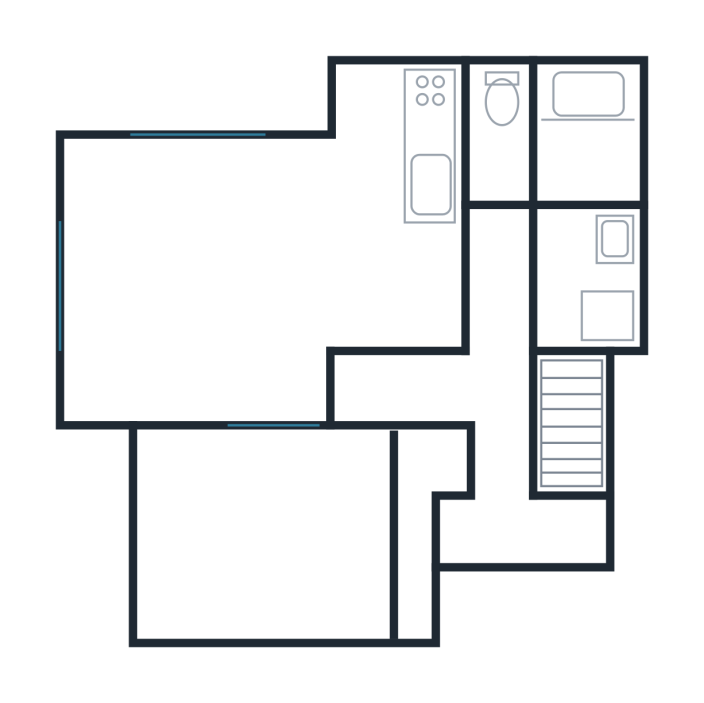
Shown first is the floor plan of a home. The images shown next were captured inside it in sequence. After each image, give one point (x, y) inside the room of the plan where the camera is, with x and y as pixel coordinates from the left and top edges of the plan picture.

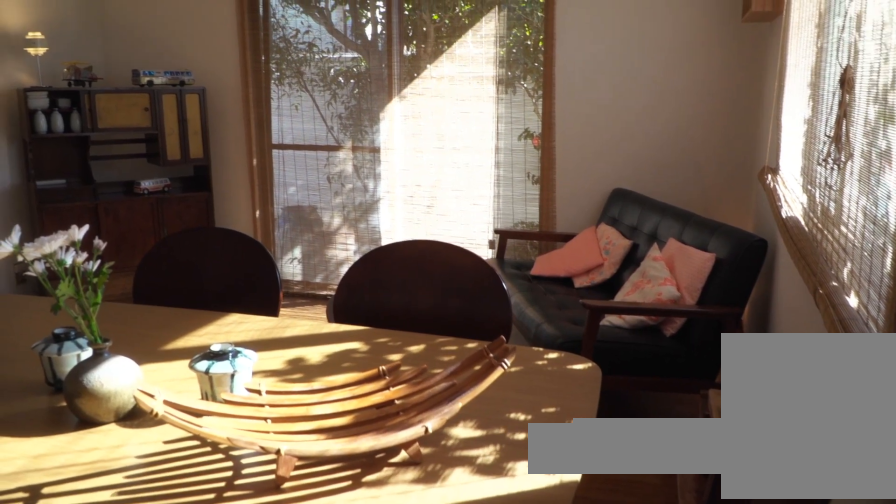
(200, 278)
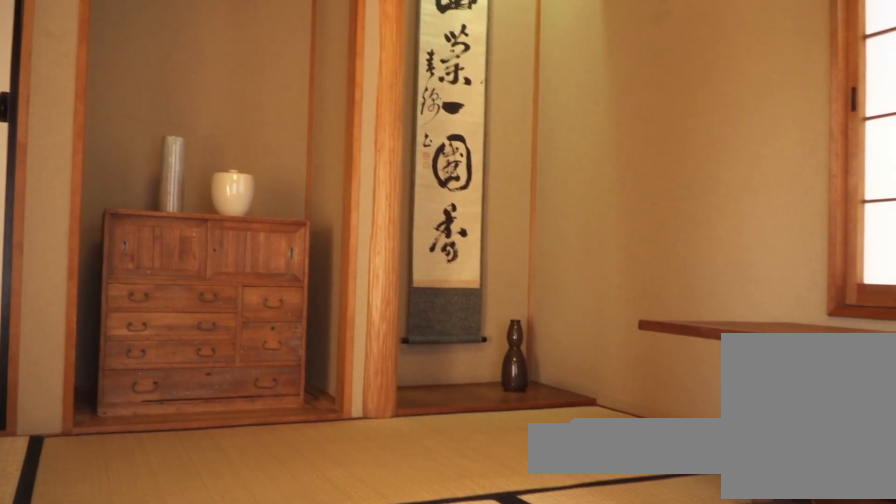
(290, 531)
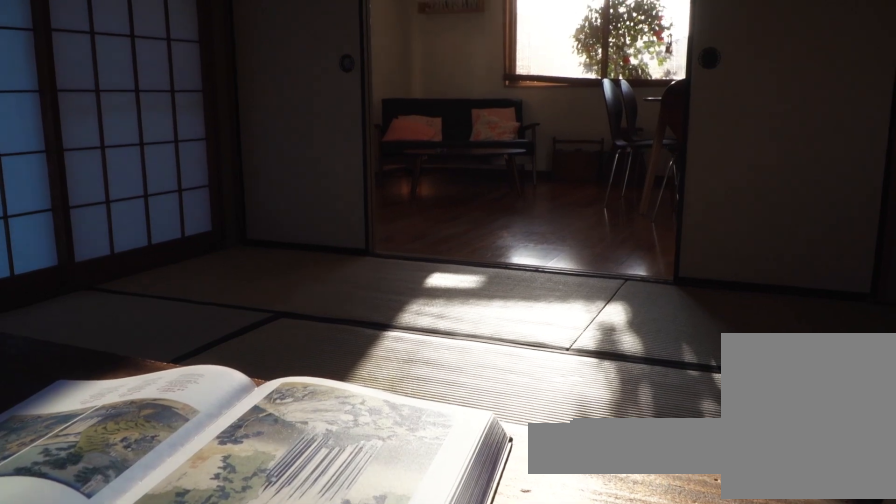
(291, 531)
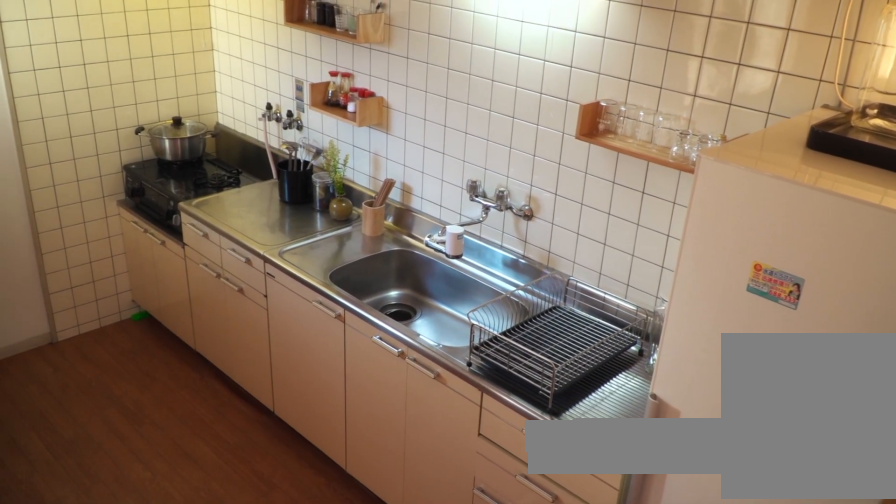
(390, 220)
